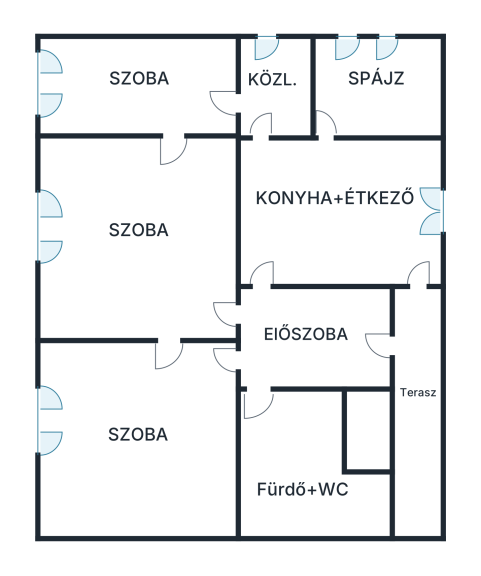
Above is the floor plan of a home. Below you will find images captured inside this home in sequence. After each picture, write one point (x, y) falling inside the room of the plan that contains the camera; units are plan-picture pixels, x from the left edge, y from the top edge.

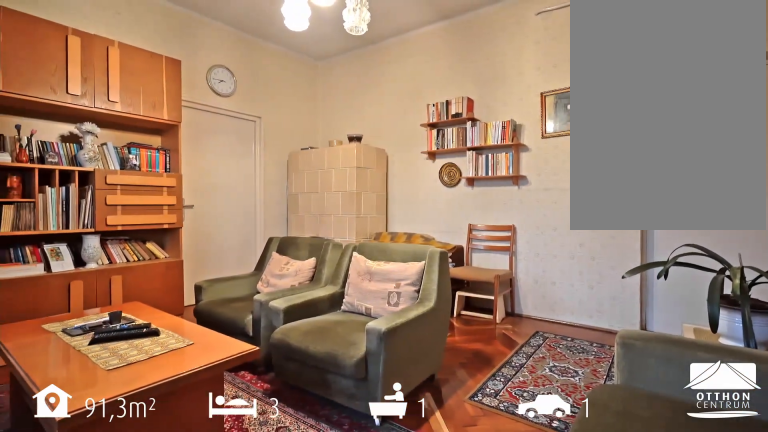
(142, 241)
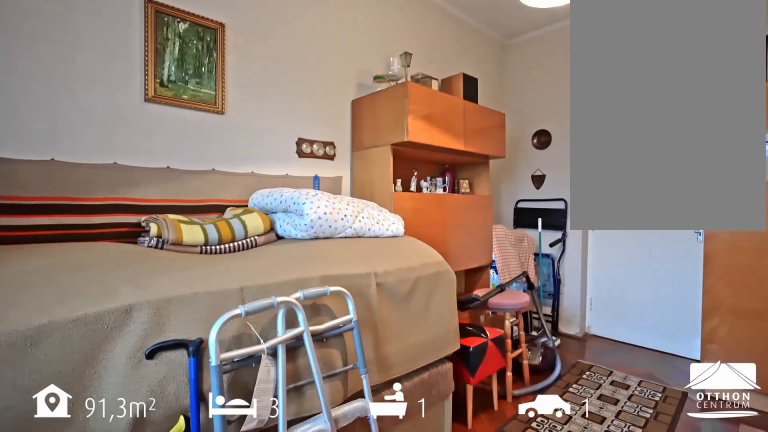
(139, 87)
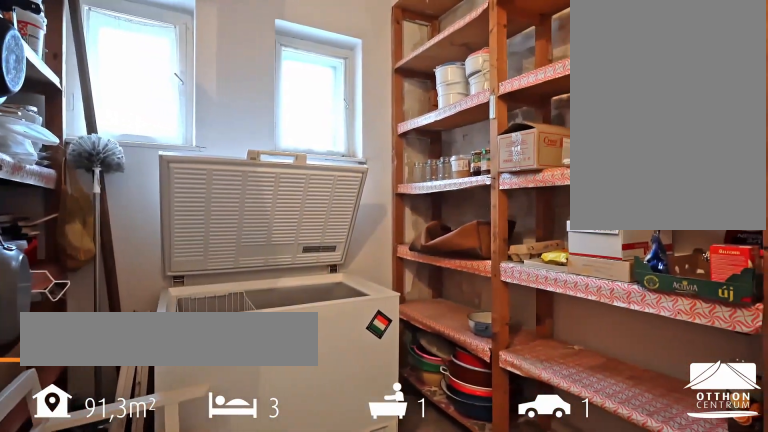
(374, 84)
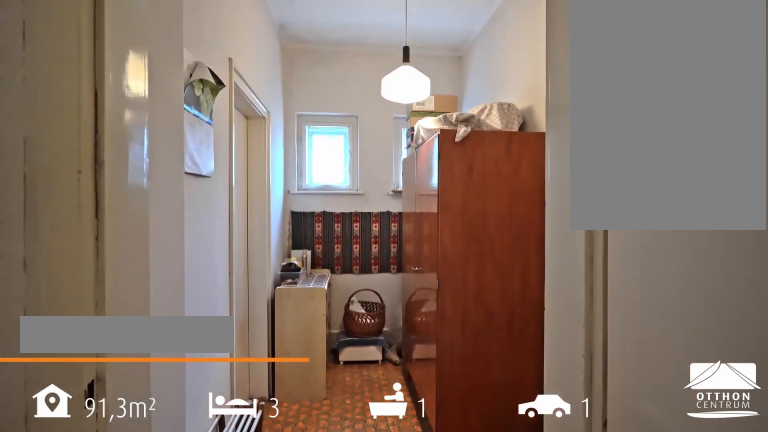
(279, 87)
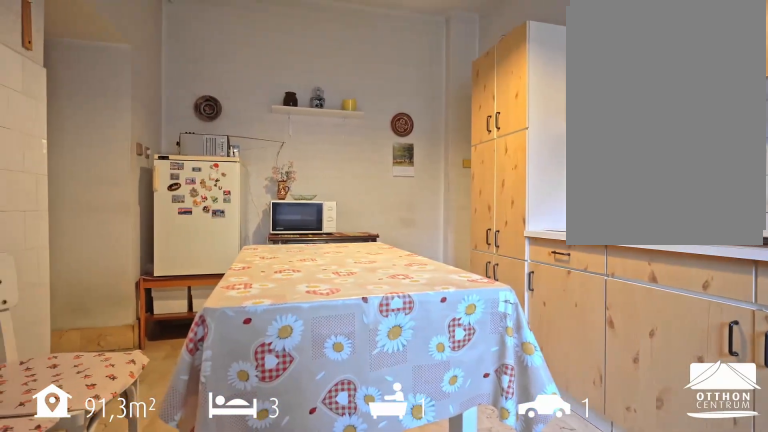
(343, 217)
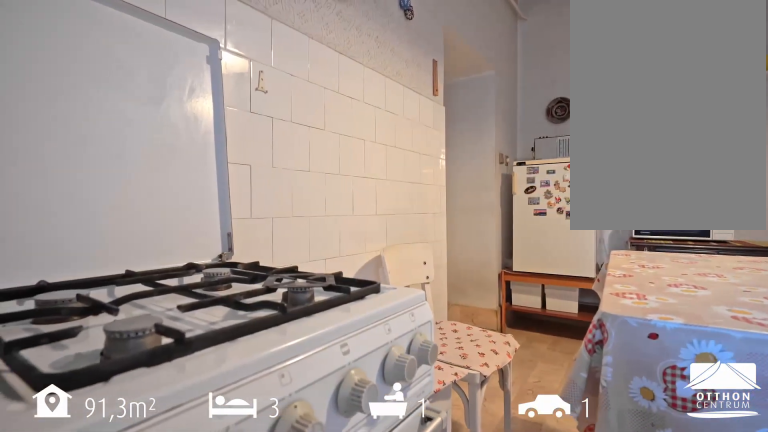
(343, 217)
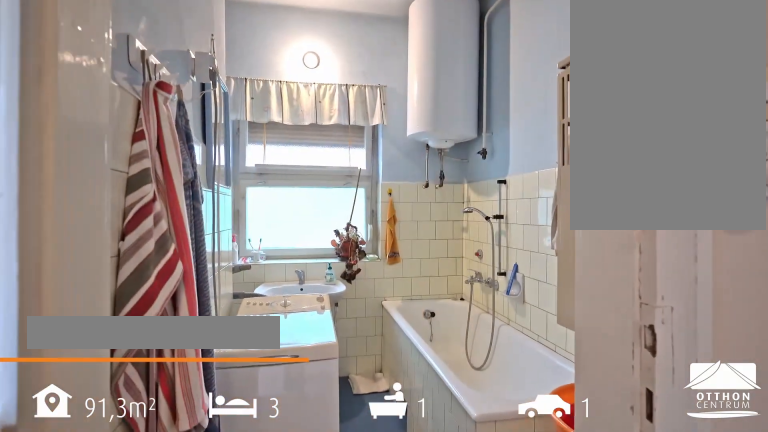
(292, 468)
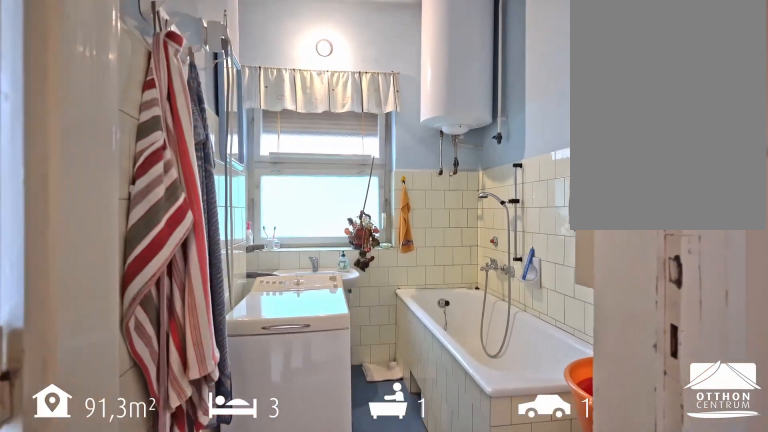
(292, 467)
